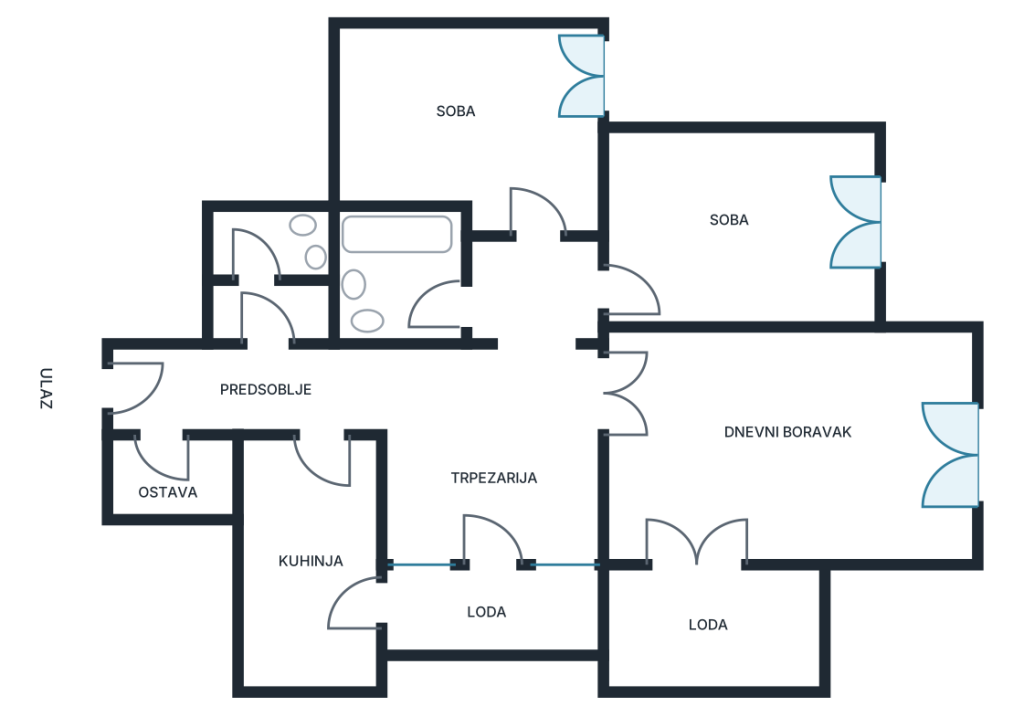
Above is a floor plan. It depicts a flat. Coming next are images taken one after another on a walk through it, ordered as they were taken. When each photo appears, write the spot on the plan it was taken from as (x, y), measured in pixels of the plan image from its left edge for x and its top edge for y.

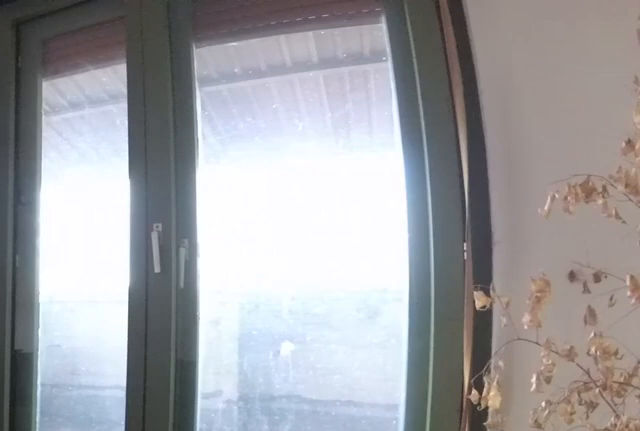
(606, 386)
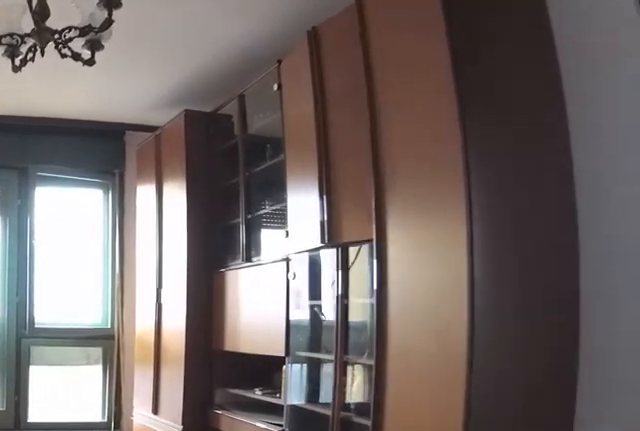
(642, 405)
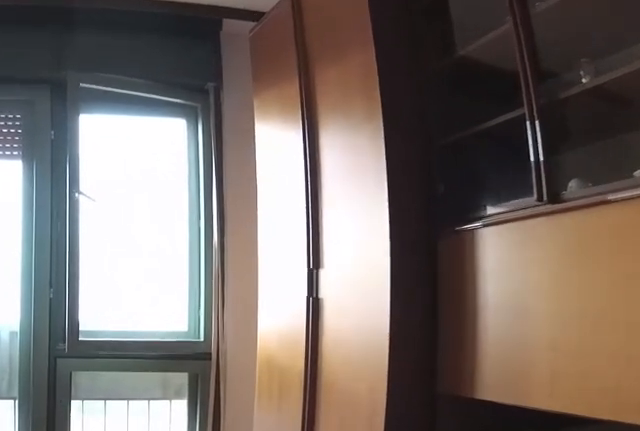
(736, 425)
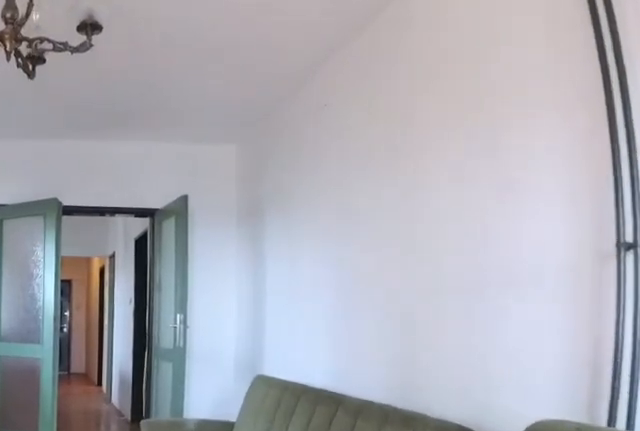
(912, 456)
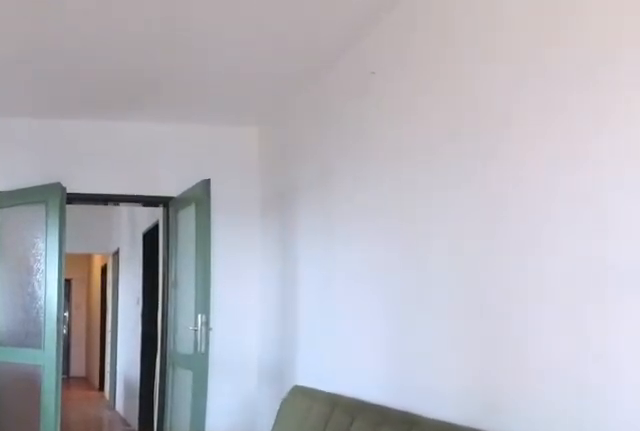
(873, 456)
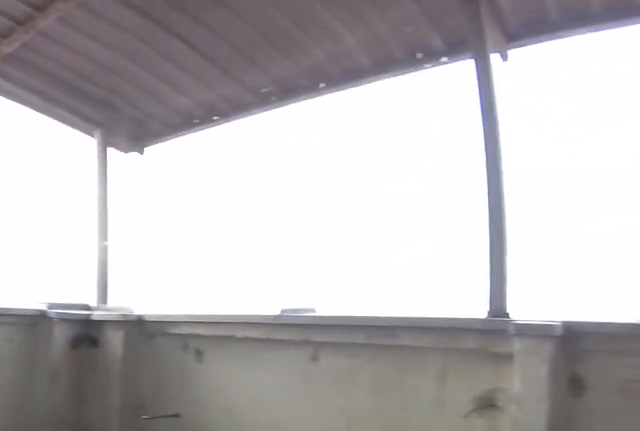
(689, 573)
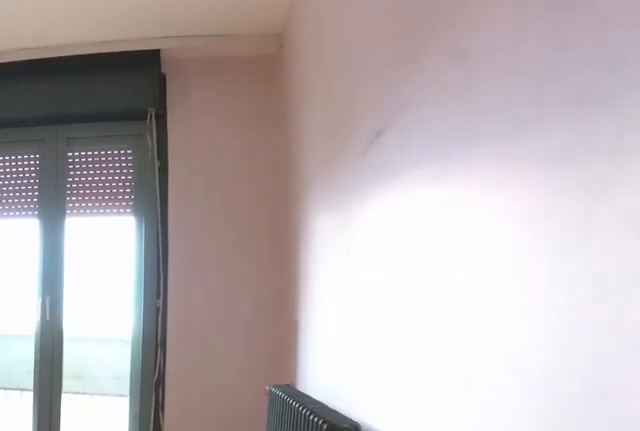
(591, 306)
